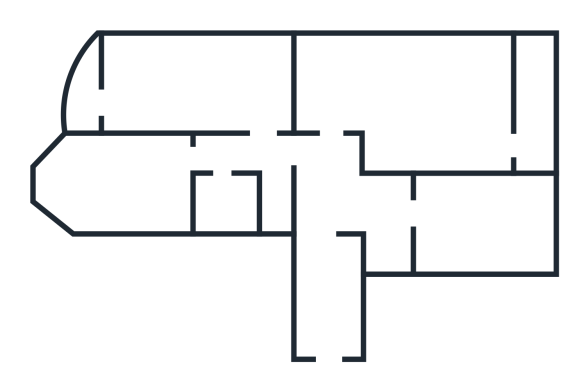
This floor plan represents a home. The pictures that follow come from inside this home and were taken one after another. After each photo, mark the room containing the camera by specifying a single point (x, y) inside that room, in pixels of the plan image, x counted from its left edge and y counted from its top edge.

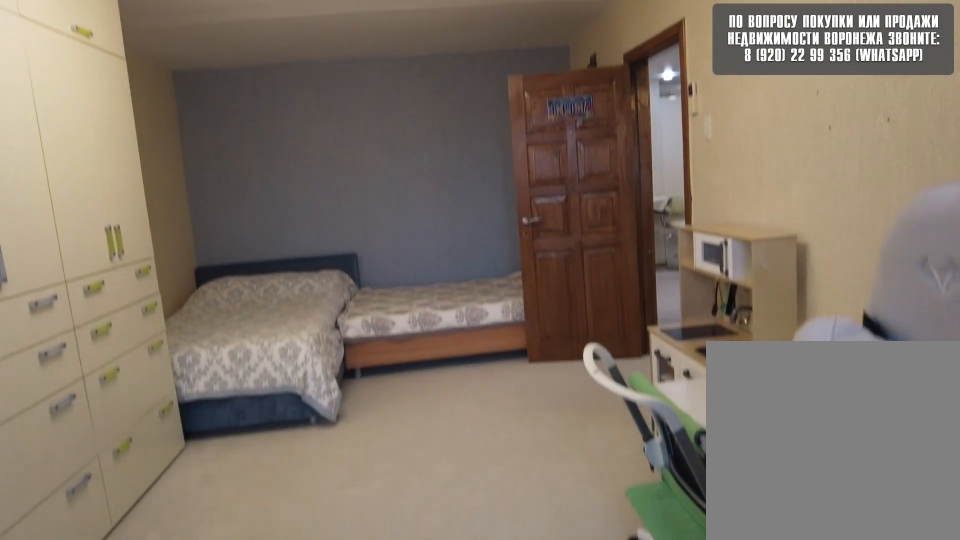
(236, 91)
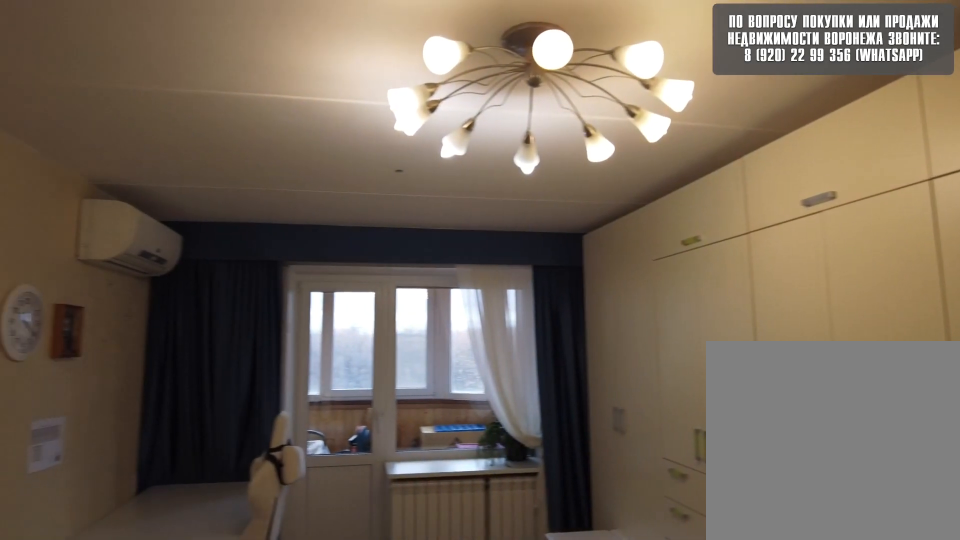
(236, 91)
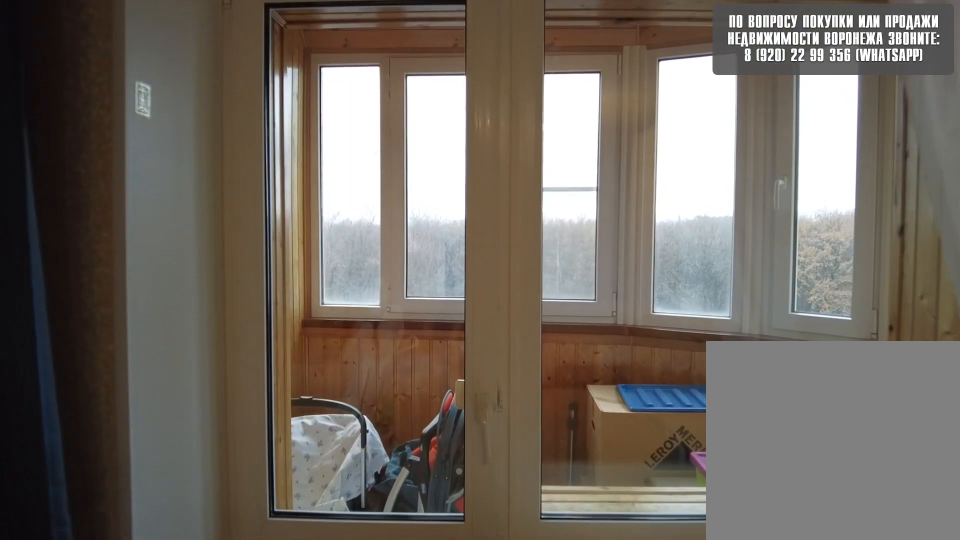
(140, 93)
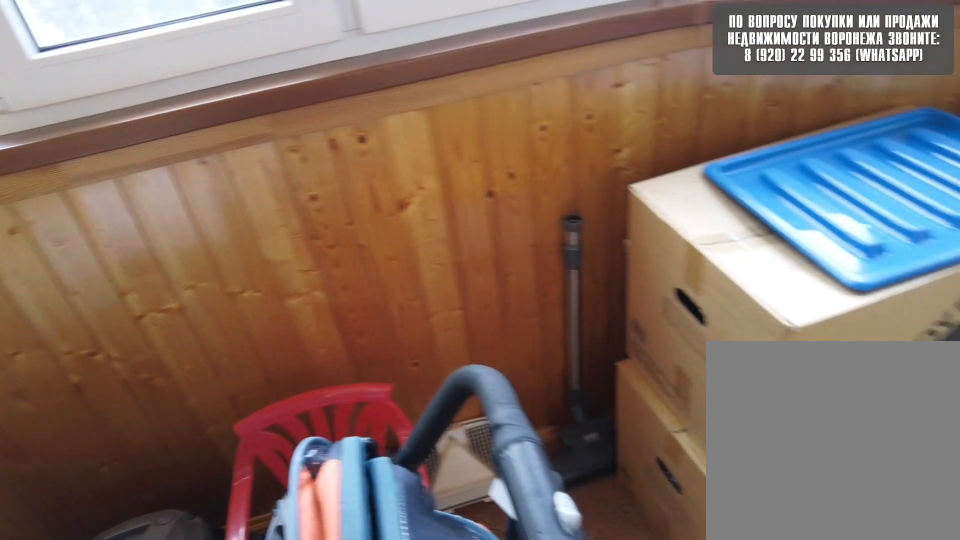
(89, 95)
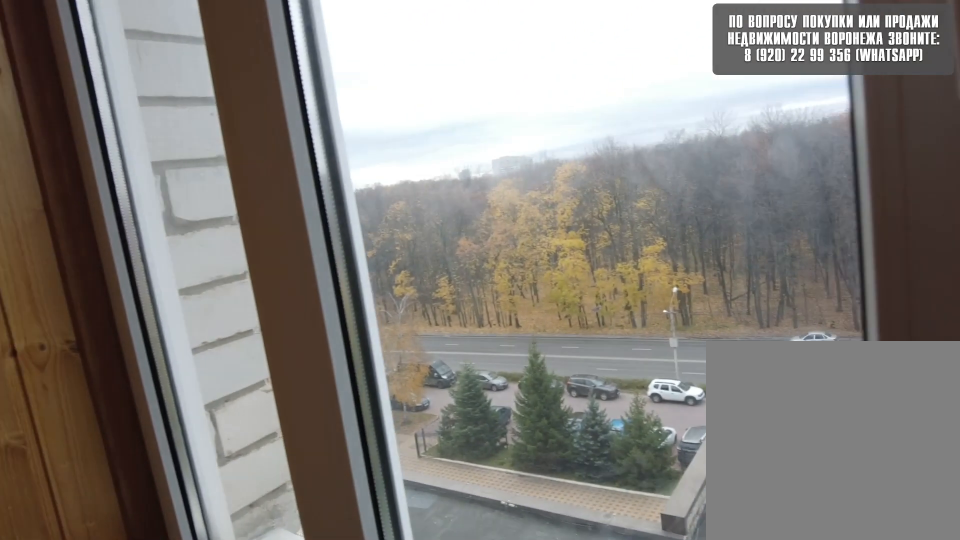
(89, 95)
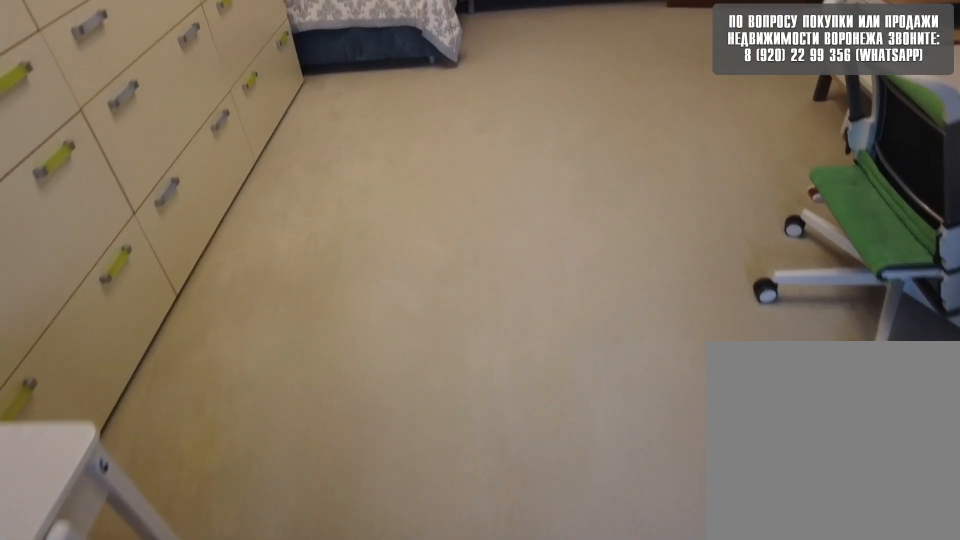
(133, 100)
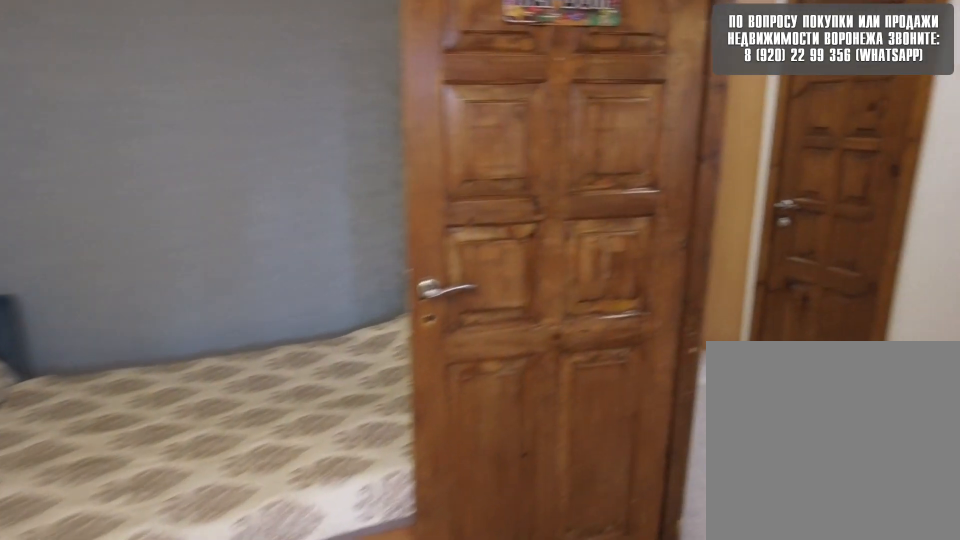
(219, 112)
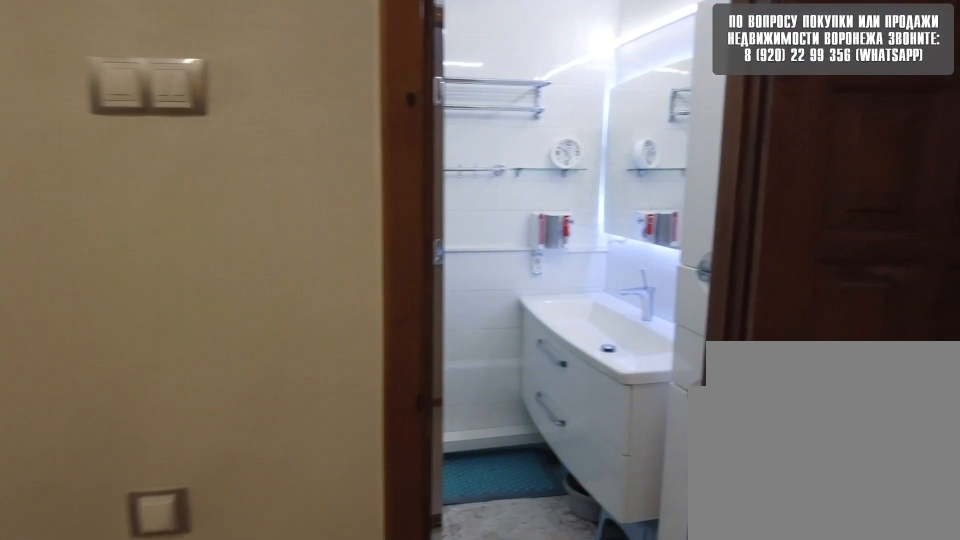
(274, 143)
